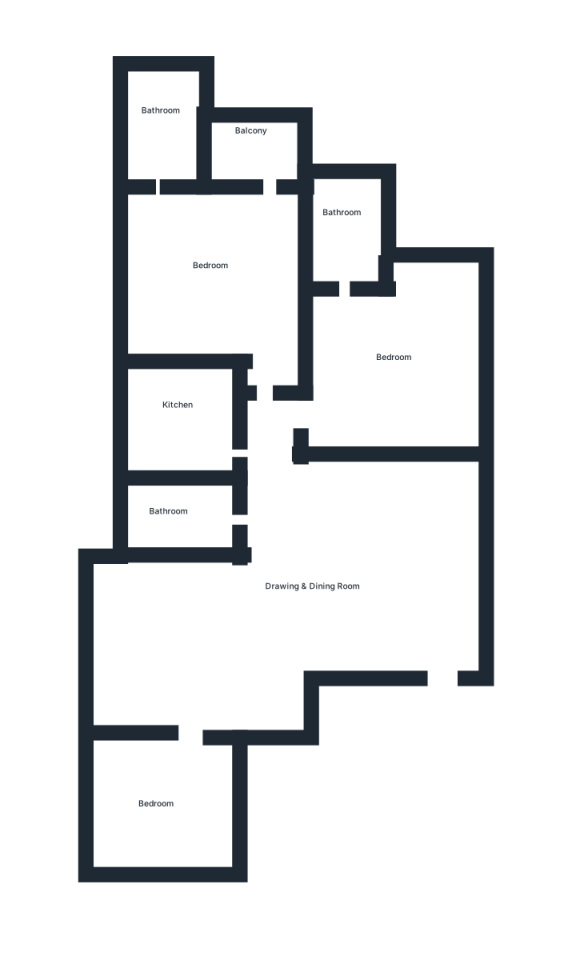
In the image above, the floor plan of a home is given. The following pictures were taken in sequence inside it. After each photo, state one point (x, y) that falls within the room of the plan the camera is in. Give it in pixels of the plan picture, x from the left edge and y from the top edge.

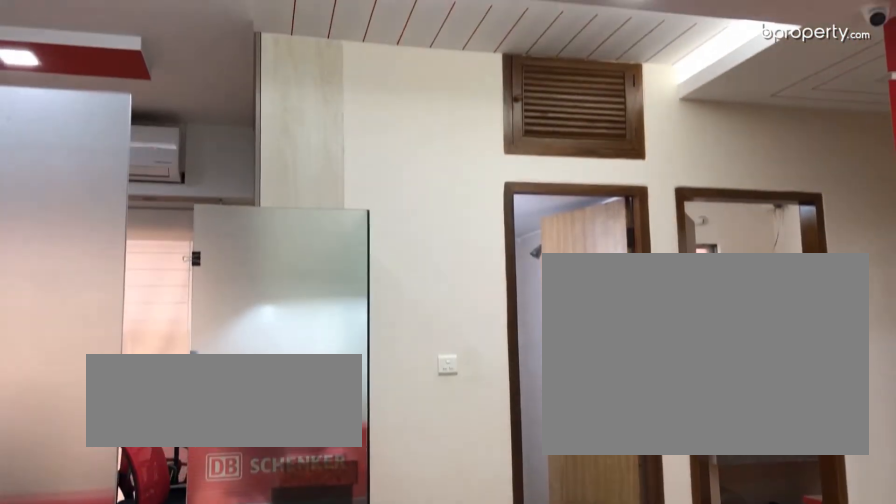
(320, 569)
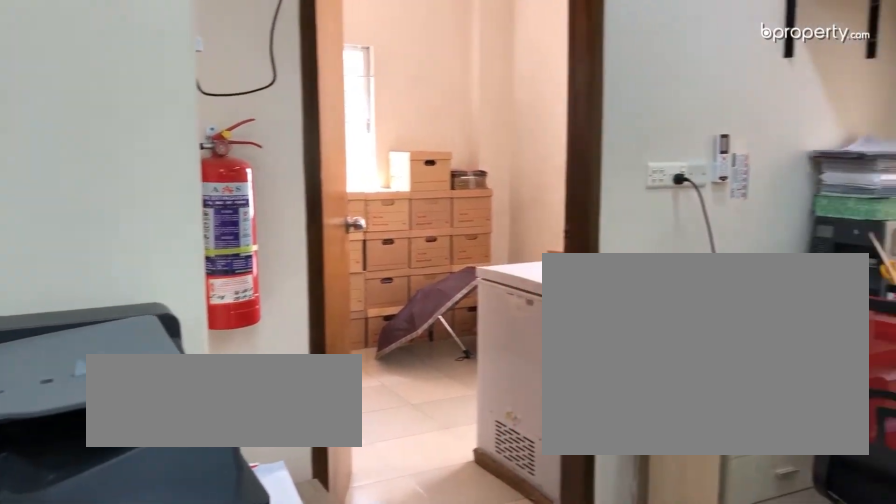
(320, 570)
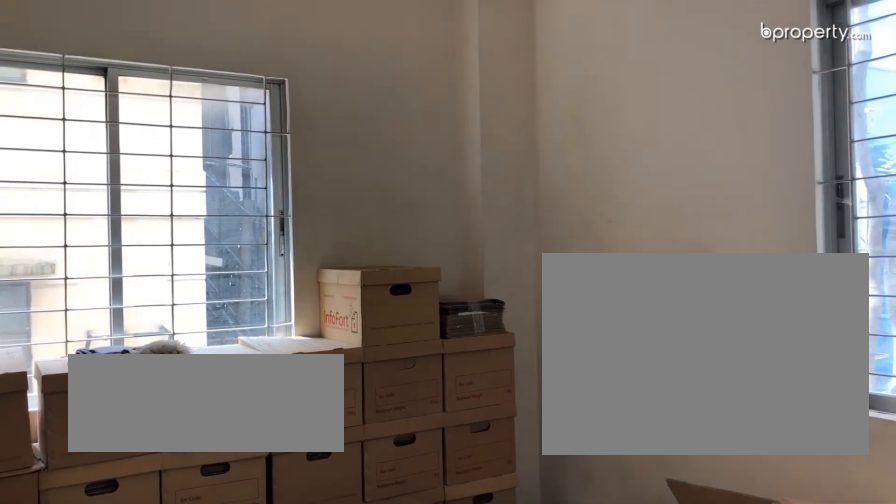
(172, 802)
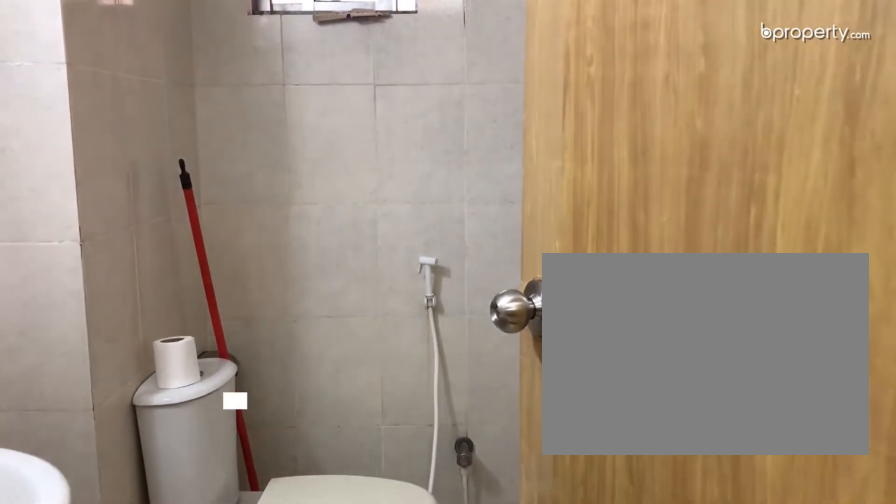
(264, 512)
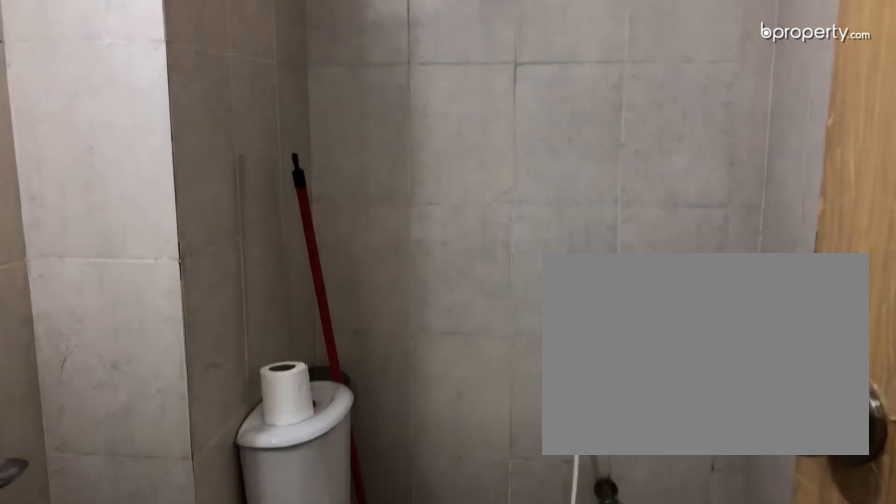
(193, 526)
